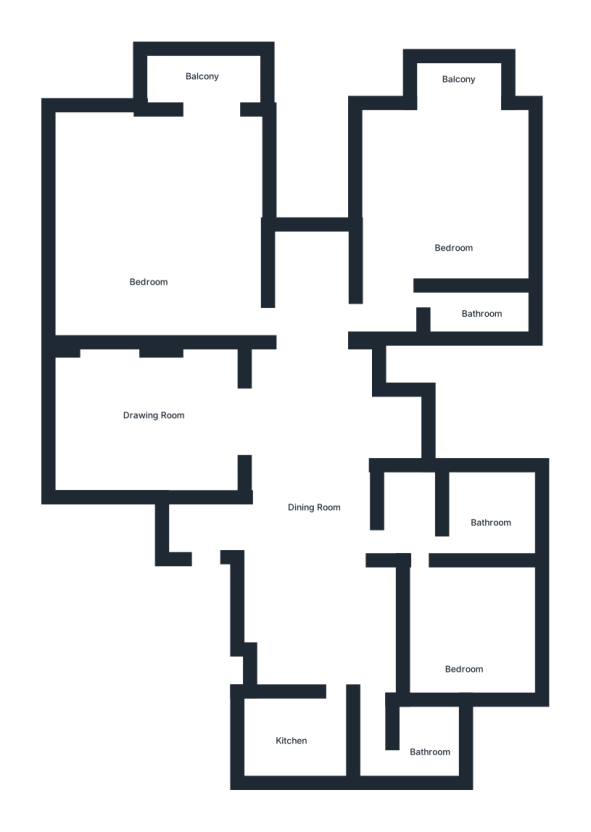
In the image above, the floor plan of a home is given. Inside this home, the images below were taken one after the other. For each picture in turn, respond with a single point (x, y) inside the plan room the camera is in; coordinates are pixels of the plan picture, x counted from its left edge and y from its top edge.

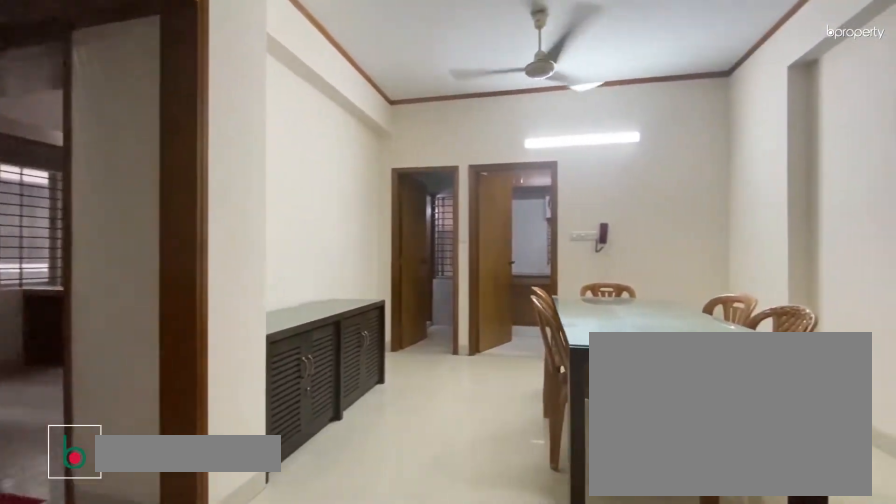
(310, 512)
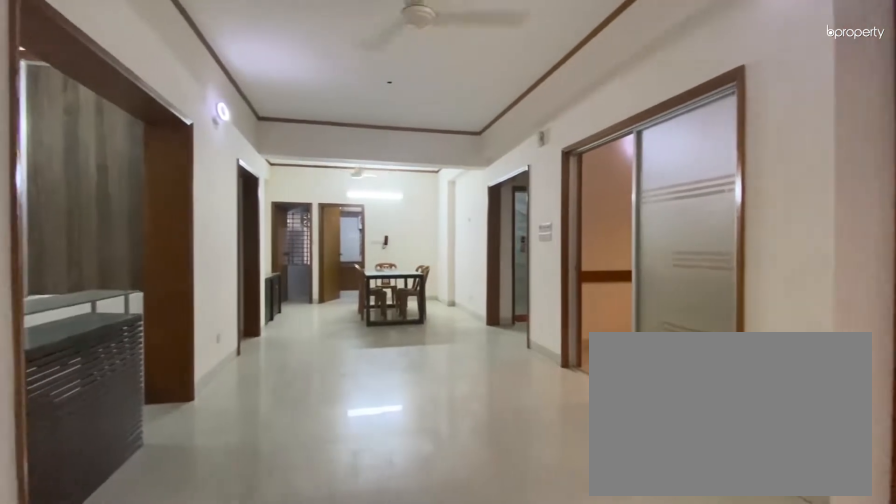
(312, 508)
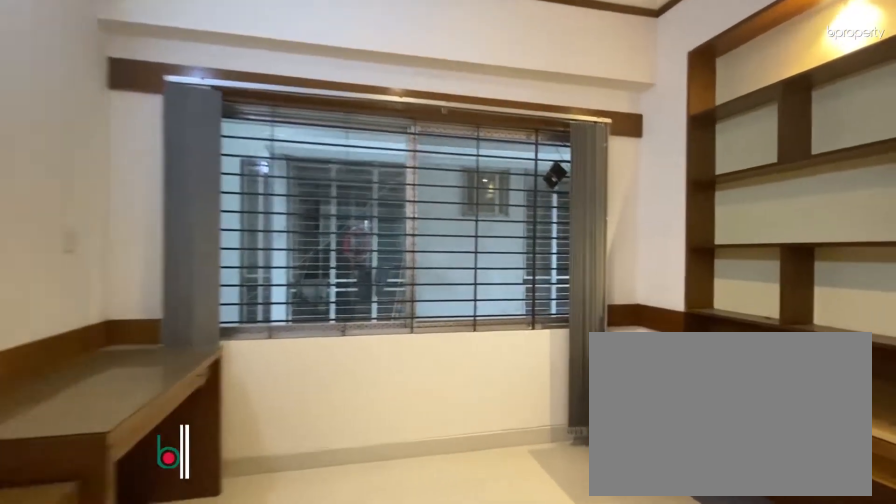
(159, 411)
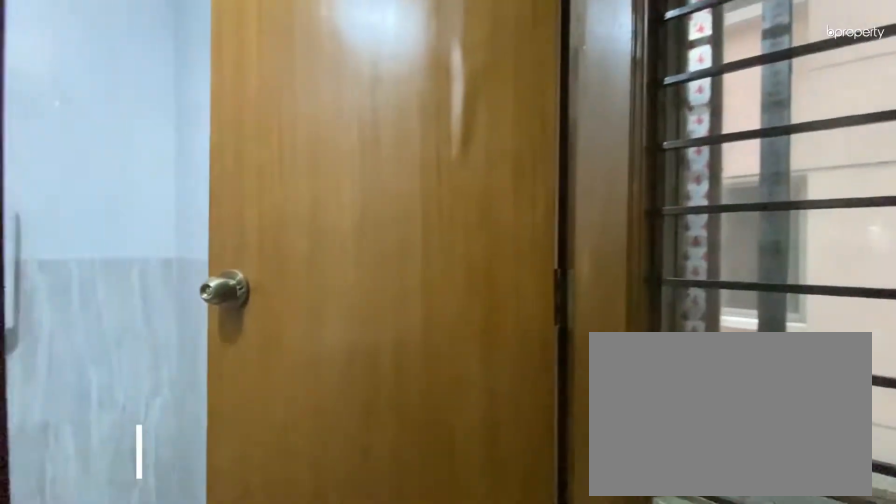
(426, 742)
